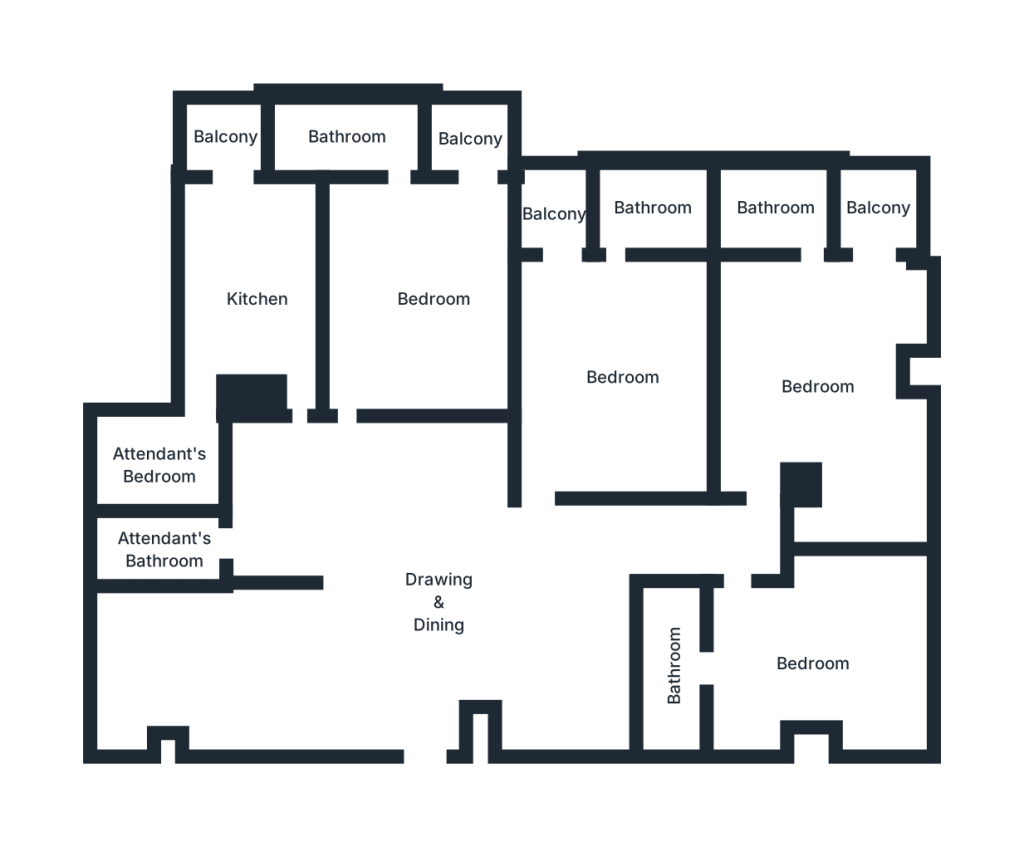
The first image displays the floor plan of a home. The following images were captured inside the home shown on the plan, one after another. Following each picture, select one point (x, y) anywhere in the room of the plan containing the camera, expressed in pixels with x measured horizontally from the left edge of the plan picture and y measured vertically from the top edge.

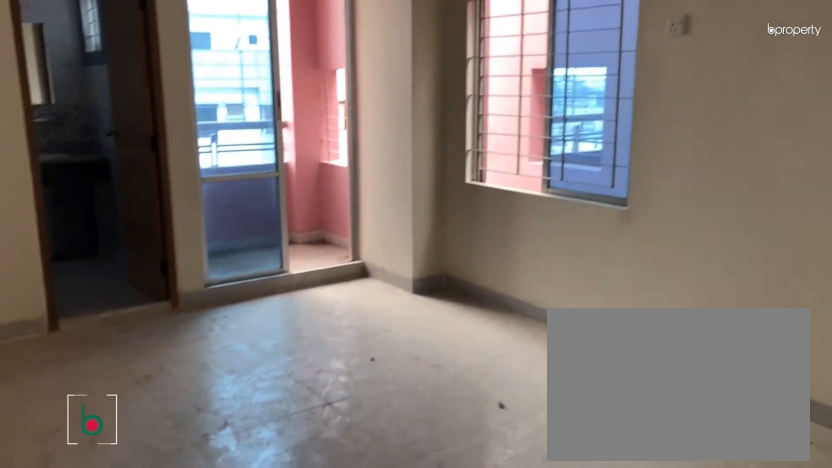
(431, 304)
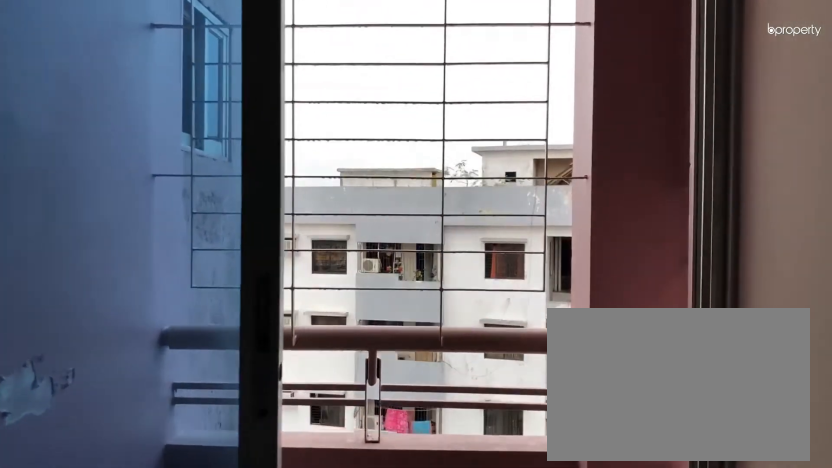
(470, 142)
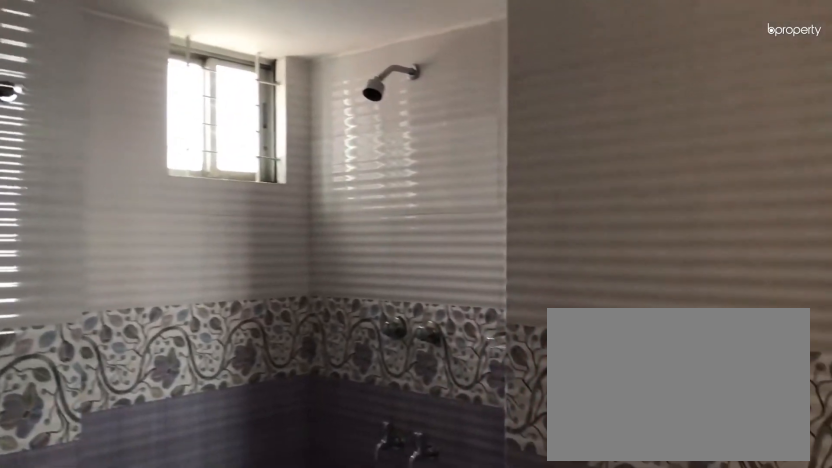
(342, 136)
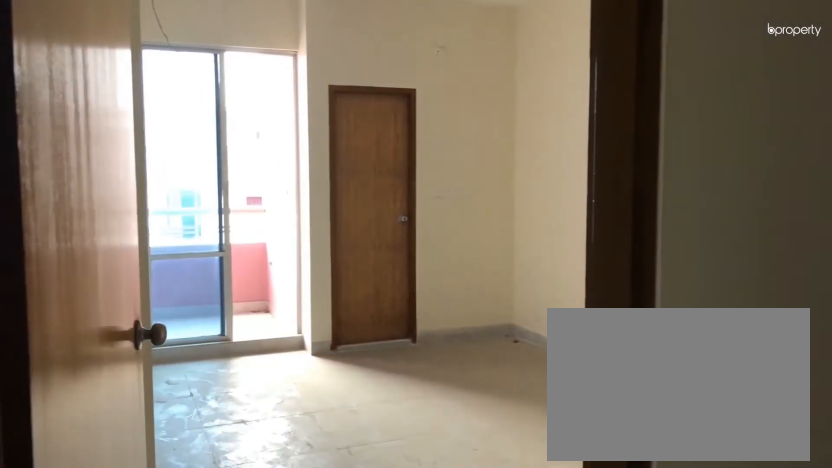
(623, 380)
